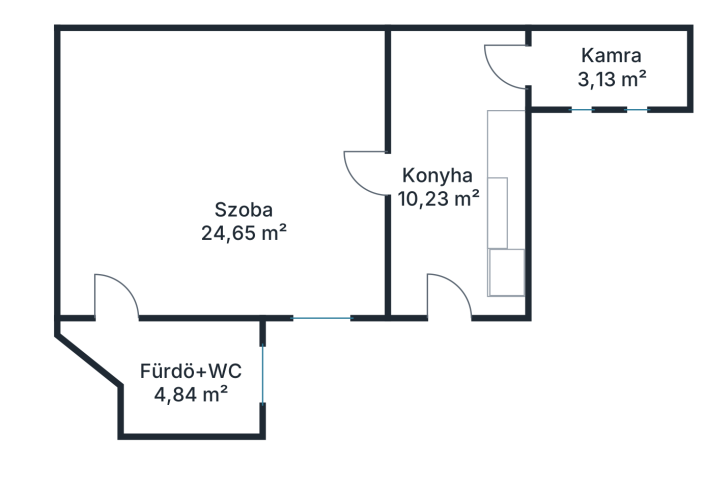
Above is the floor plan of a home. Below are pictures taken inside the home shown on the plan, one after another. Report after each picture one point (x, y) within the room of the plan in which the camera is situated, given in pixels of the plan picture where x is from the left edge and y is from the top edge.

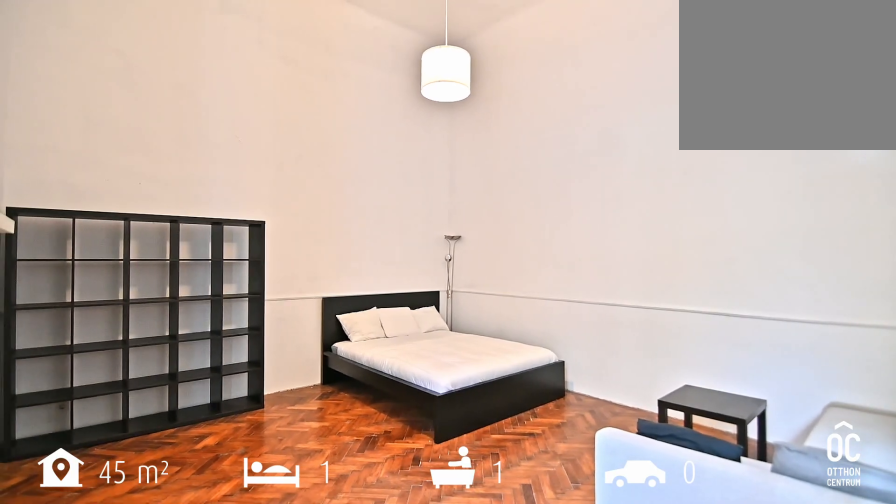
(223, 149)
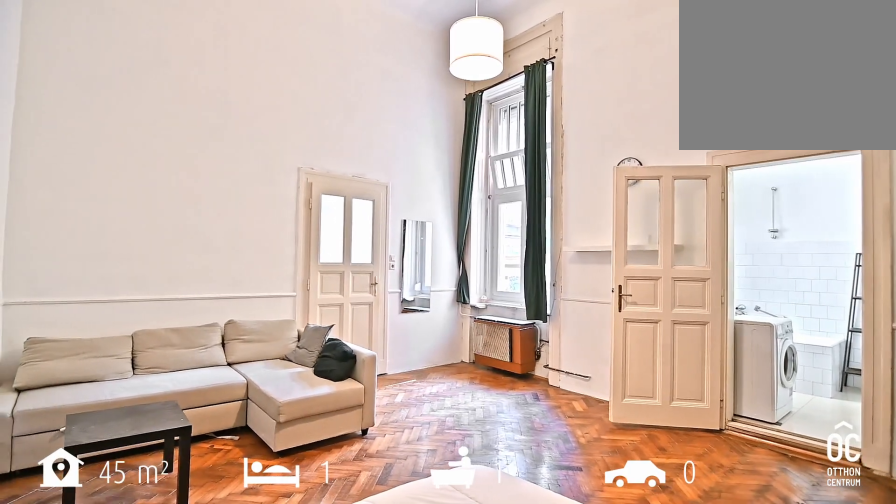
(223, 149)
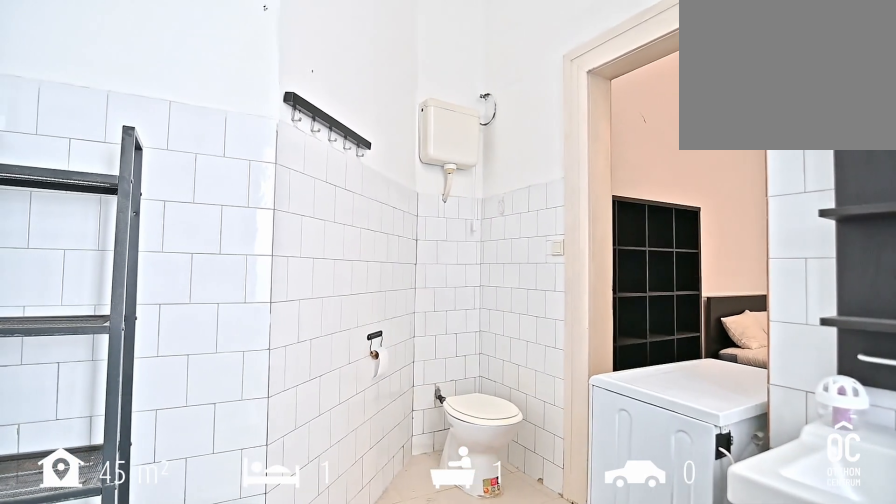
(189, 375)
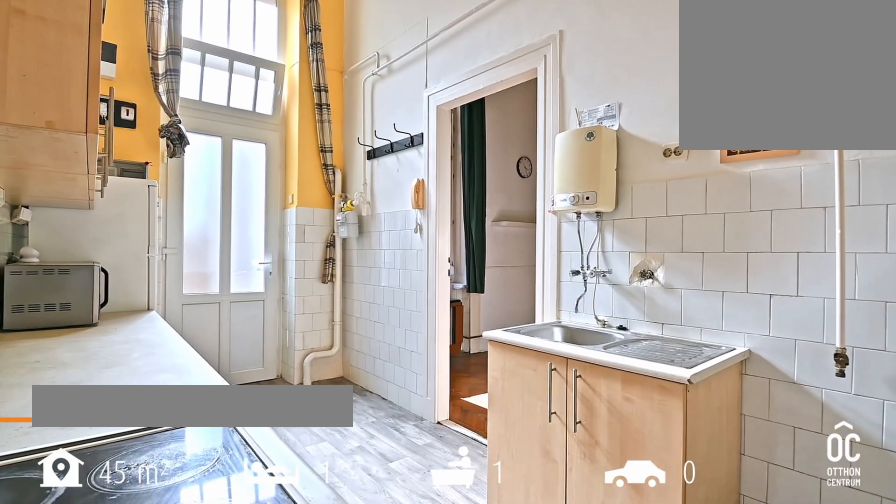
(437, 149)
